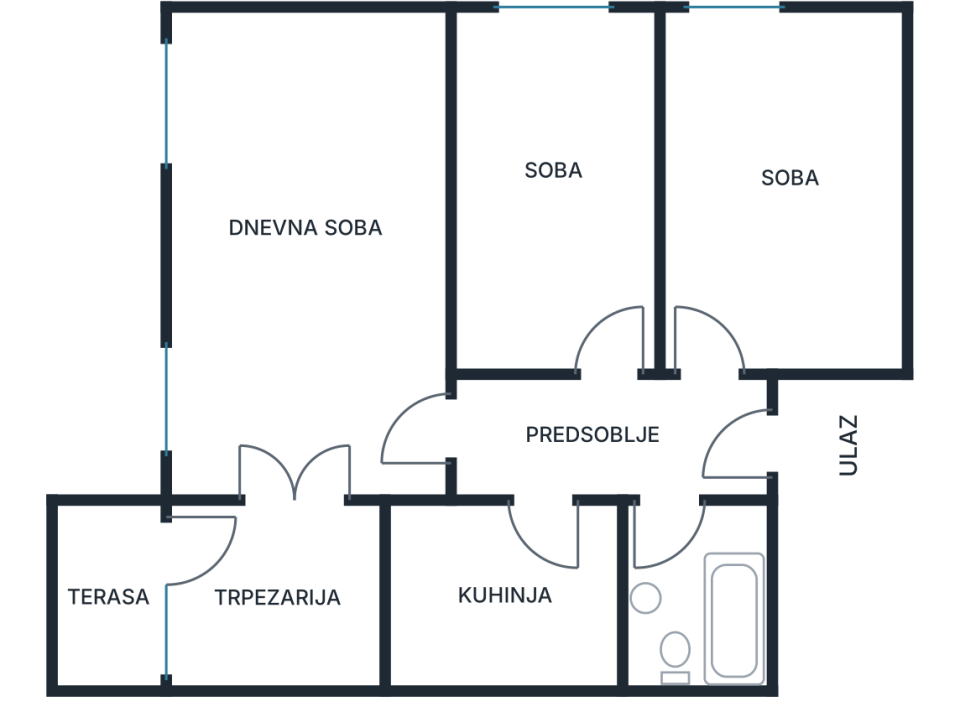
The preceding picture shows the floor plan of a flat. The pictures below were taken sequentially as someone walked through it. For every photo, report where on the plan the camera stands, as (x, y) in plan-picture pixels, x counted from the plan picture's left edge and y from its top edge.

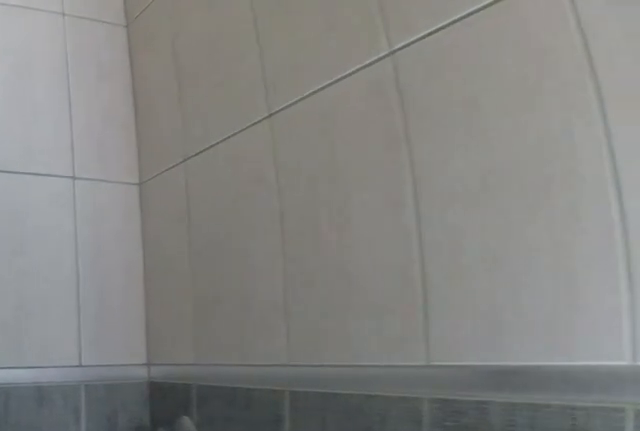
(661, 593)
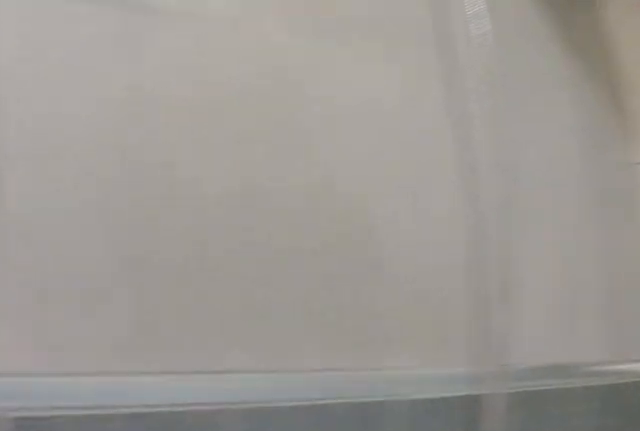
(637, 632)
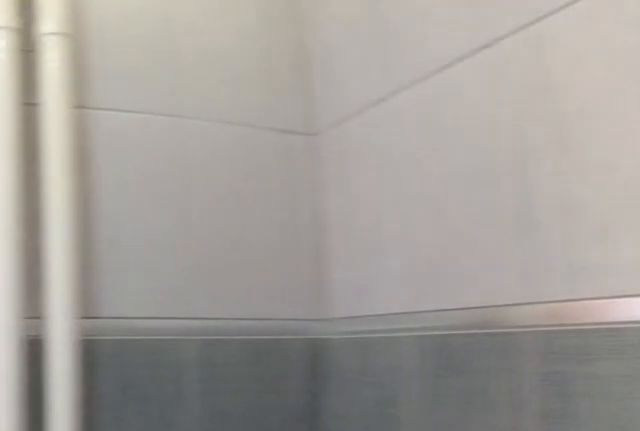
(649, 635)
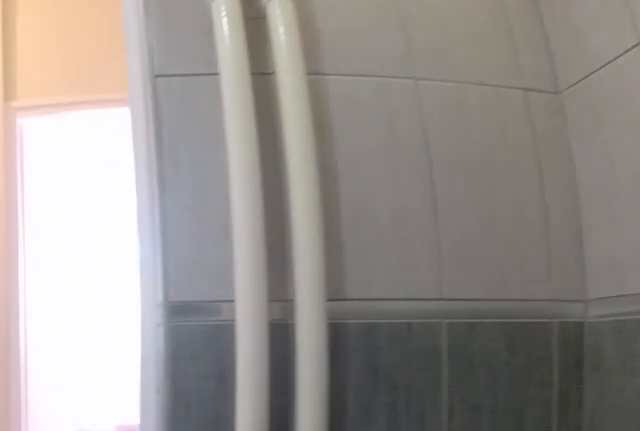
(662, 627)
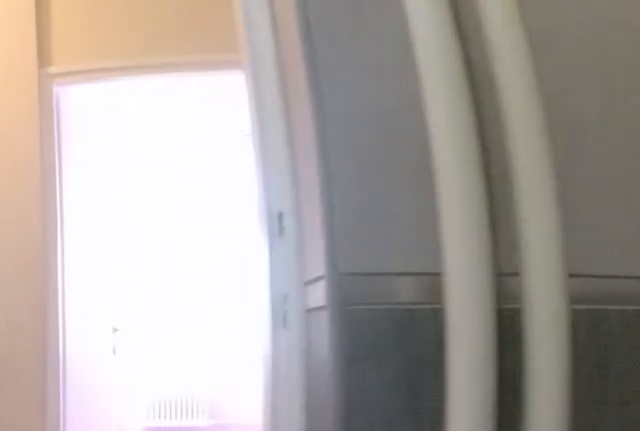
(660, 588)
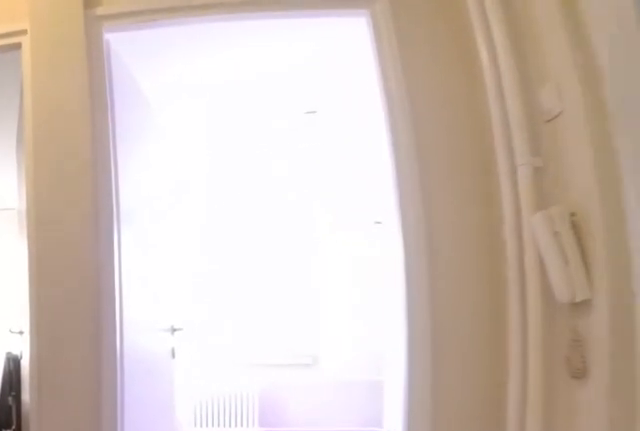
(660, 547)
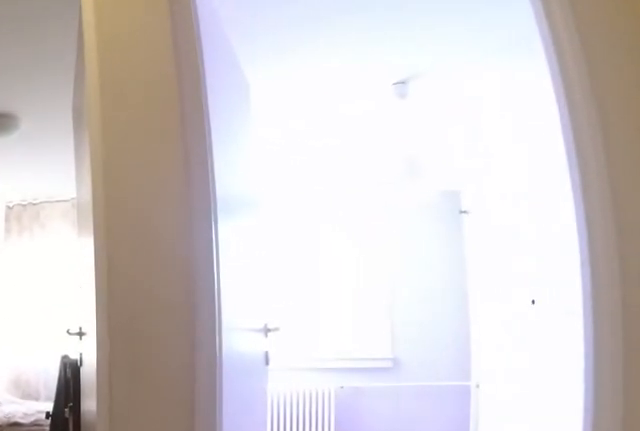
(660, 506)
